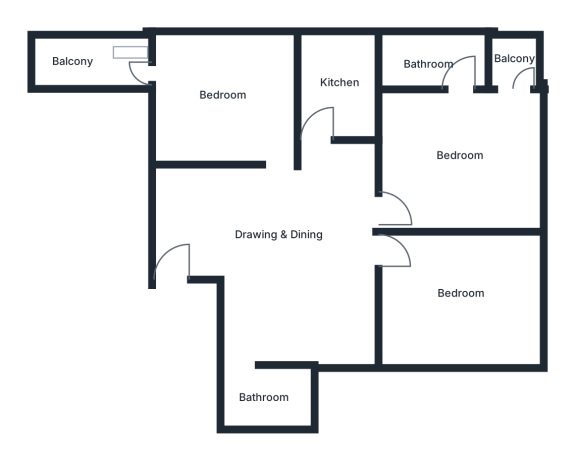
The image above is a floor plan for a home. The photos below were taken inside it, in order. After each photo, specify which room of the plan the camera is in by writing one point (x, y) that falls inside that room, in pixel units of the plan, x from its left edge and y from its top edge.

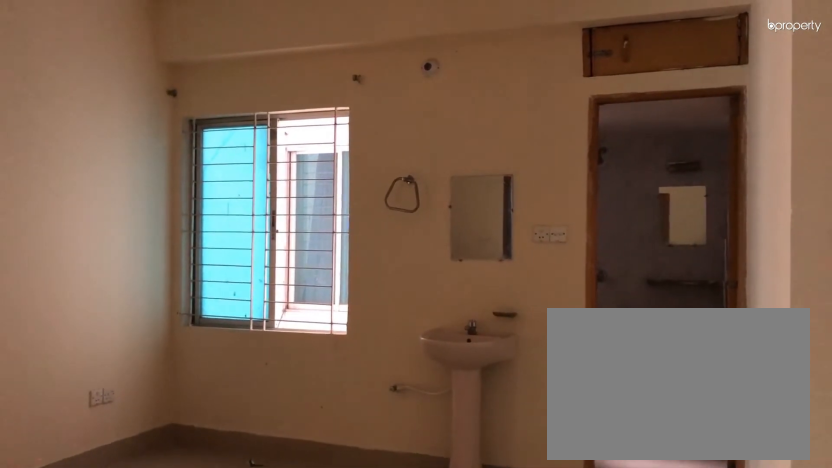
(277, 235)
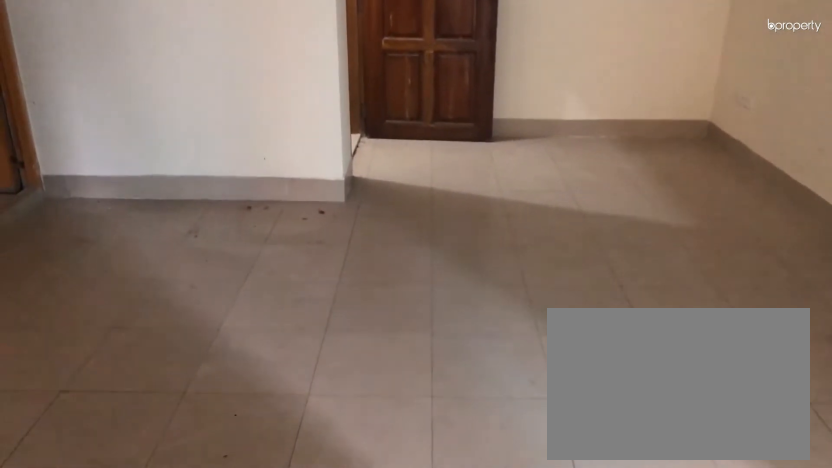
(277, 235)
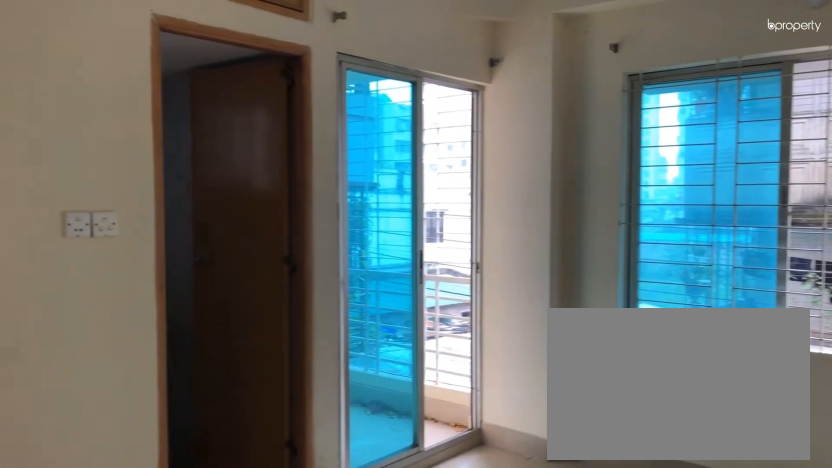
(462, 153)
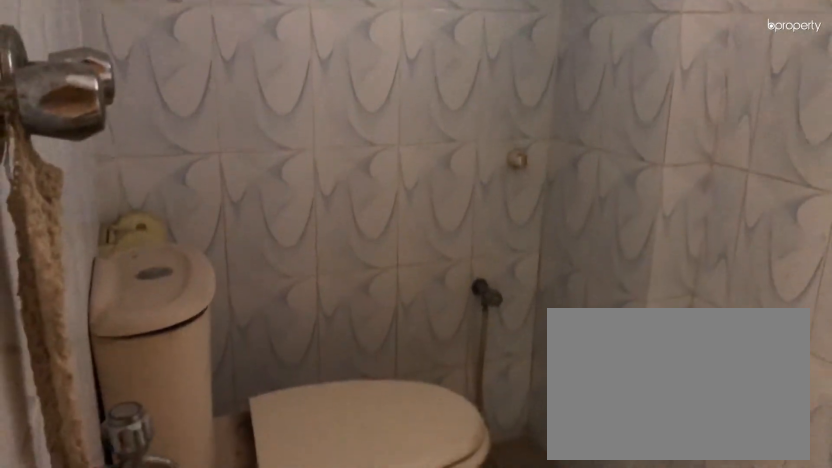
(428, 66)
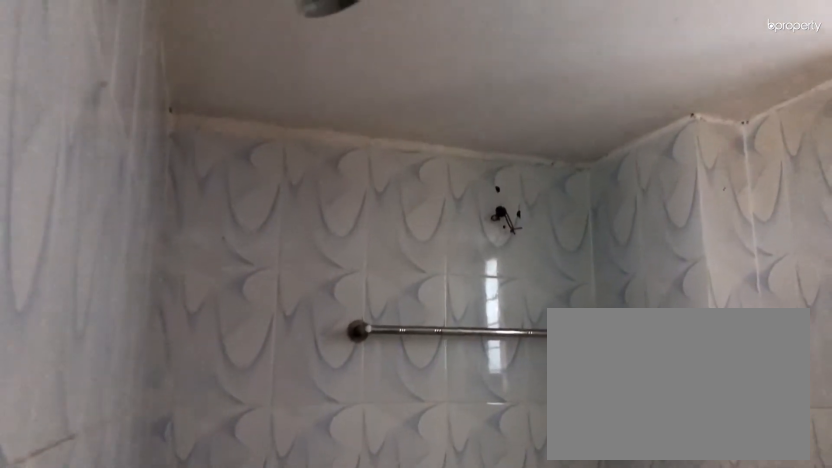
(428, 66)
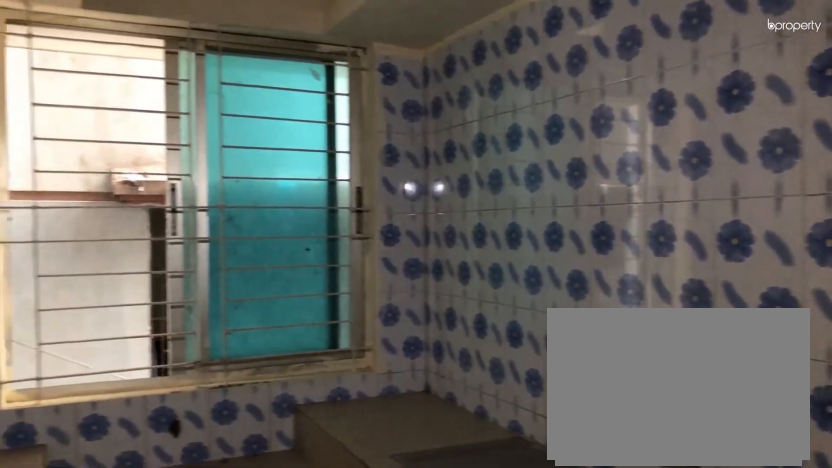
(340, 79)
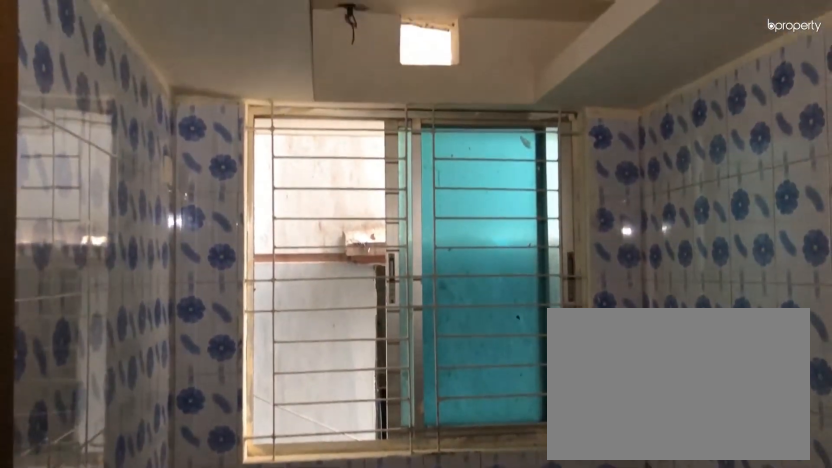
(340, 79)
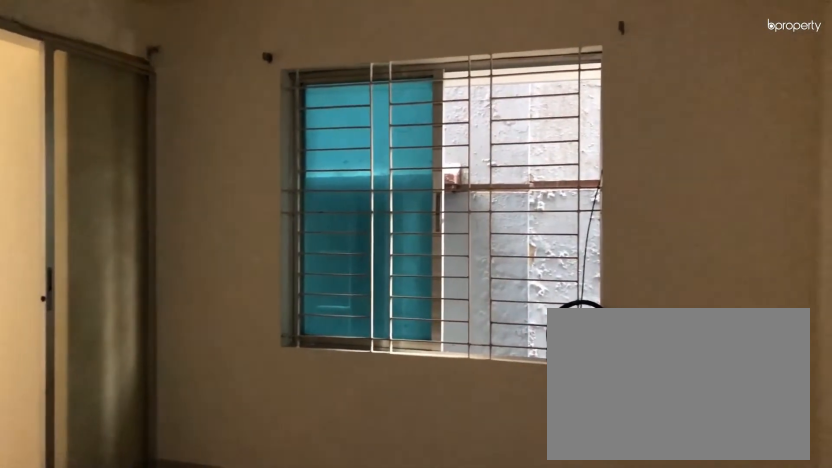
(221, 94)
